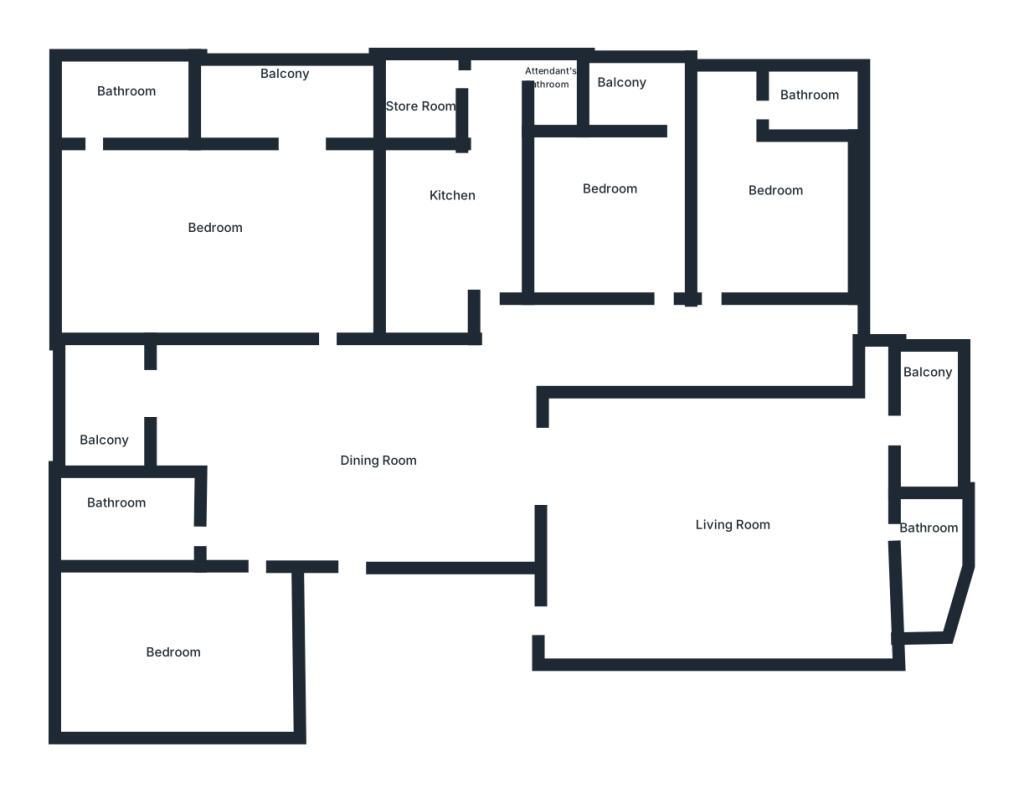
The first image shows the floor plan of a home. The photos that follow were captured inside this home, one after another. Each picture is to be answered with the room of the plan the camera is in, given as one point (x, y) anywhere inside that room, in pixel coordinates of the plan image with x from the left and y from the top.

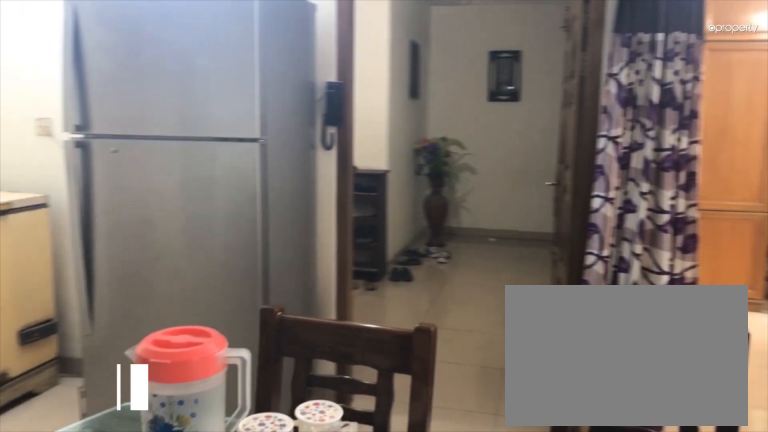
(374, 448)
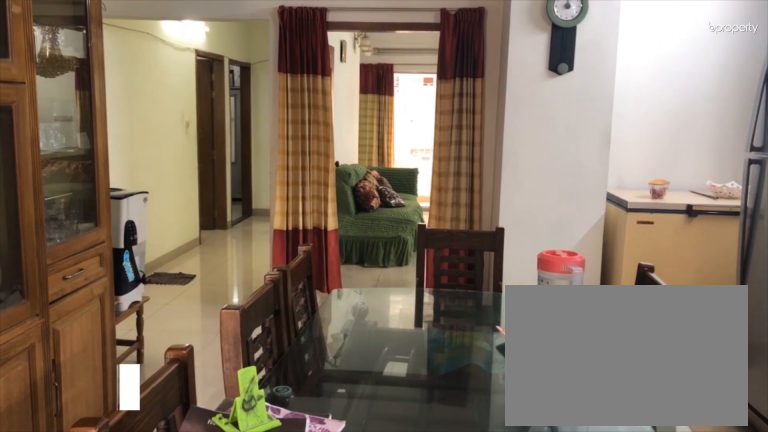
(374, 448)
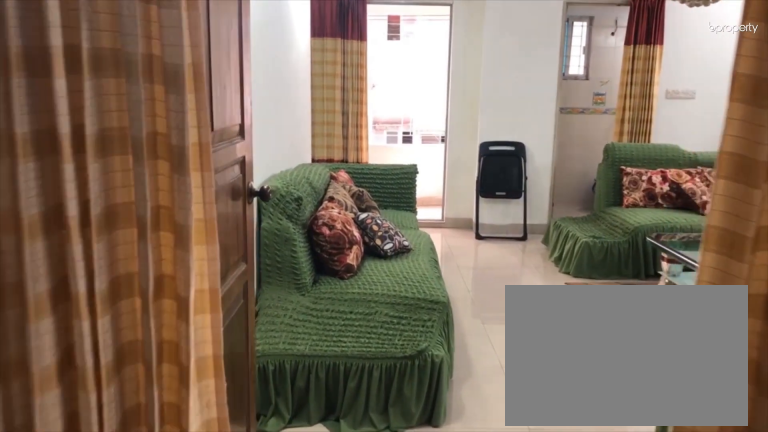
(612, 471)
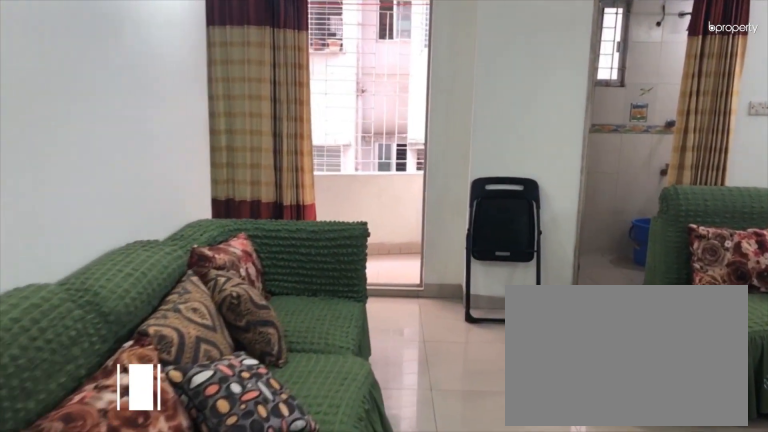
(731, 528)
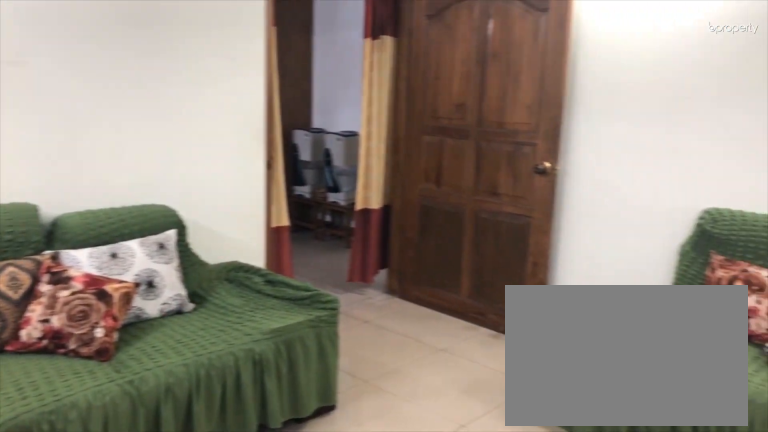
(731, 527)
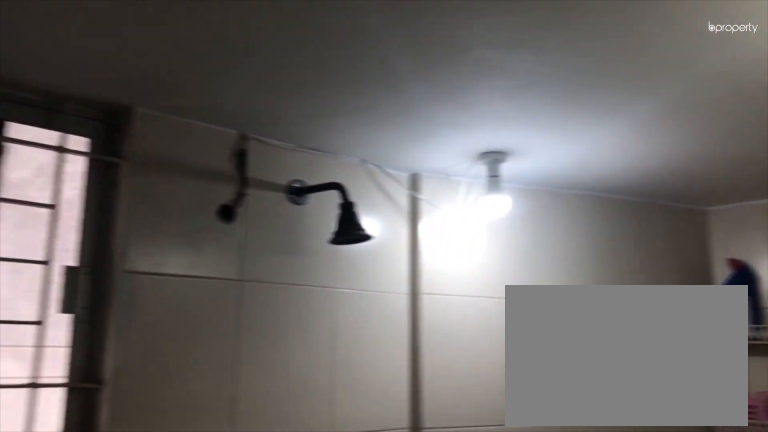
(922, 562)
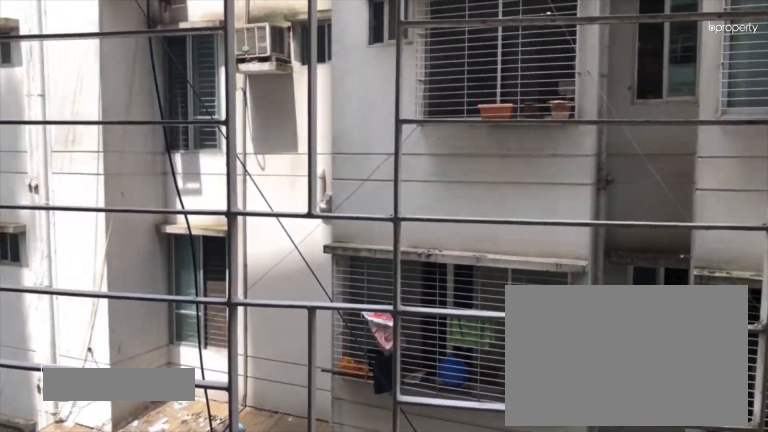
(937, 388)
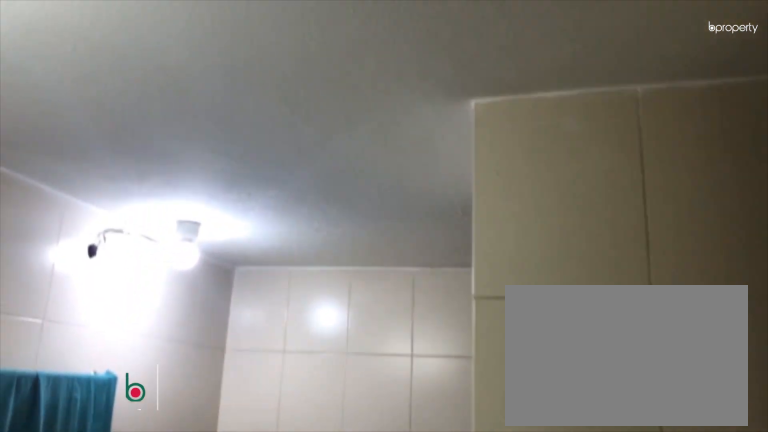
(806, 101)
